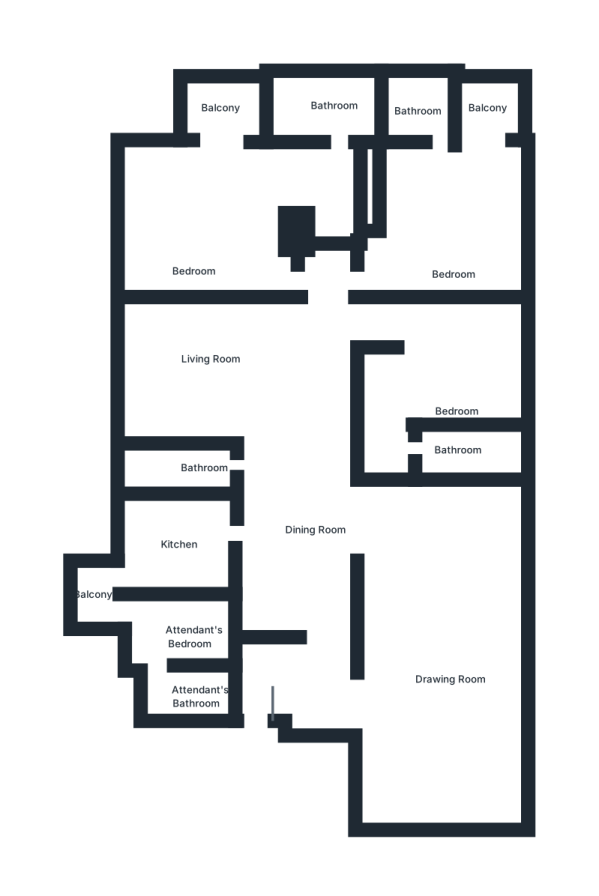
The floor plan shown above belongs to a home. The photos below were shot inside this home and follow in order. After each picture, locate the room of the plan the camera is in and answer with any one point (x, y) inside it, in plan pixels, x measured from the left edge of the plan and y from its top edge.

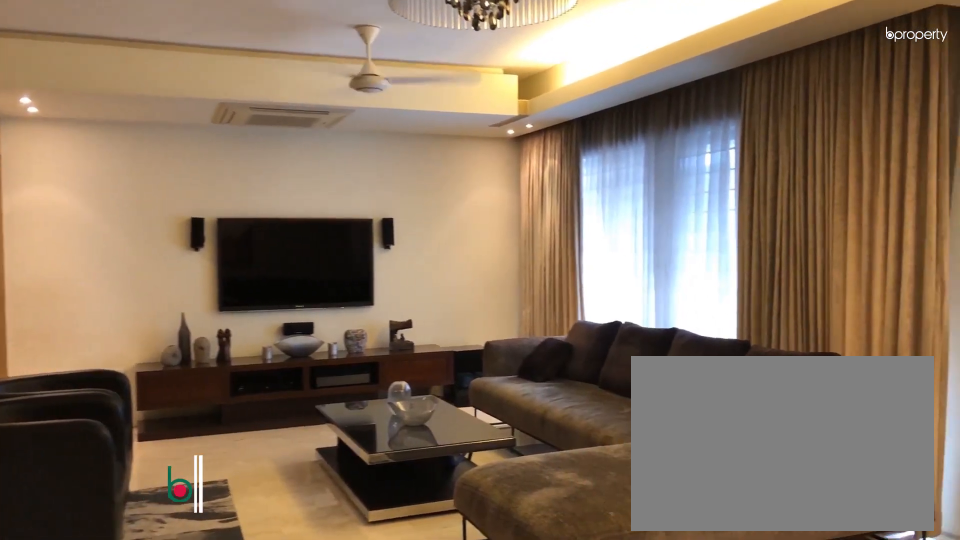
(440, 640)
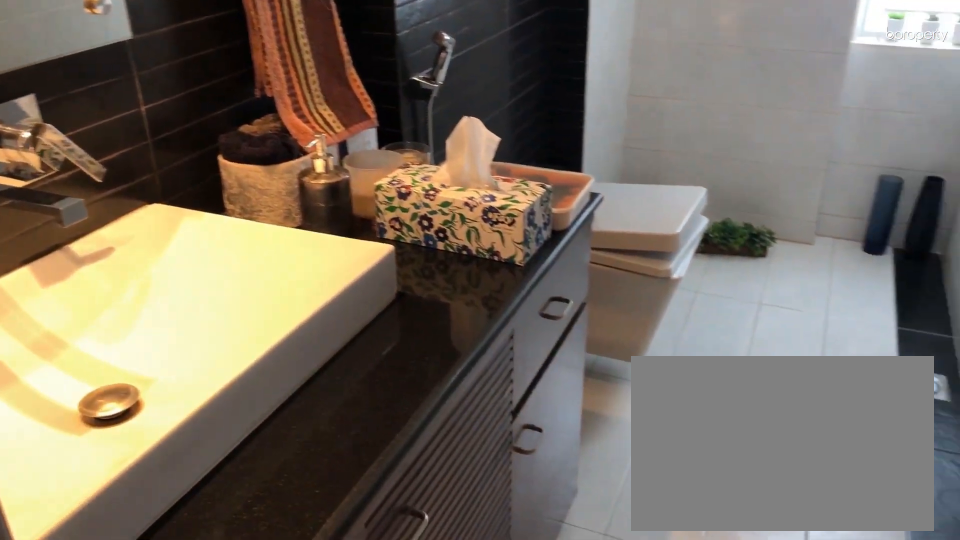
(178, 467)
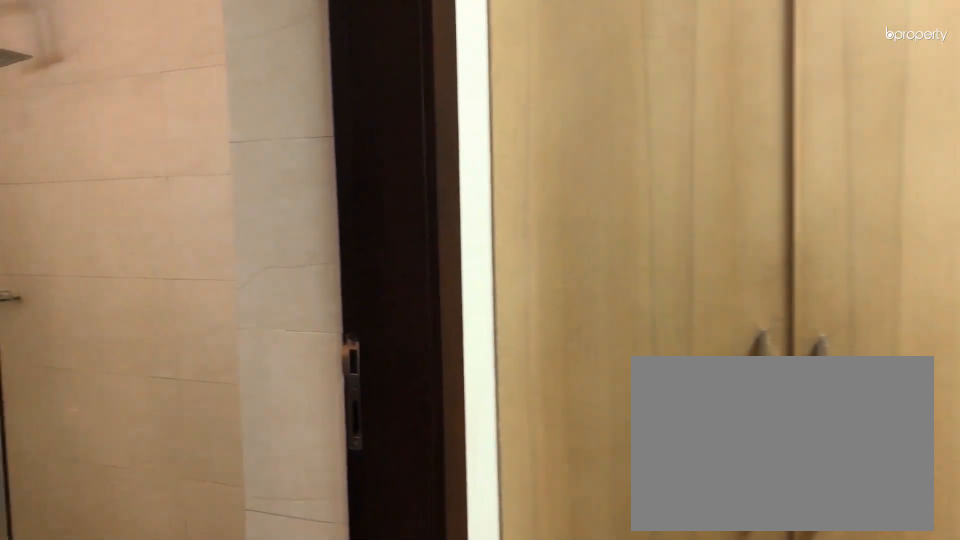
(328, 178)
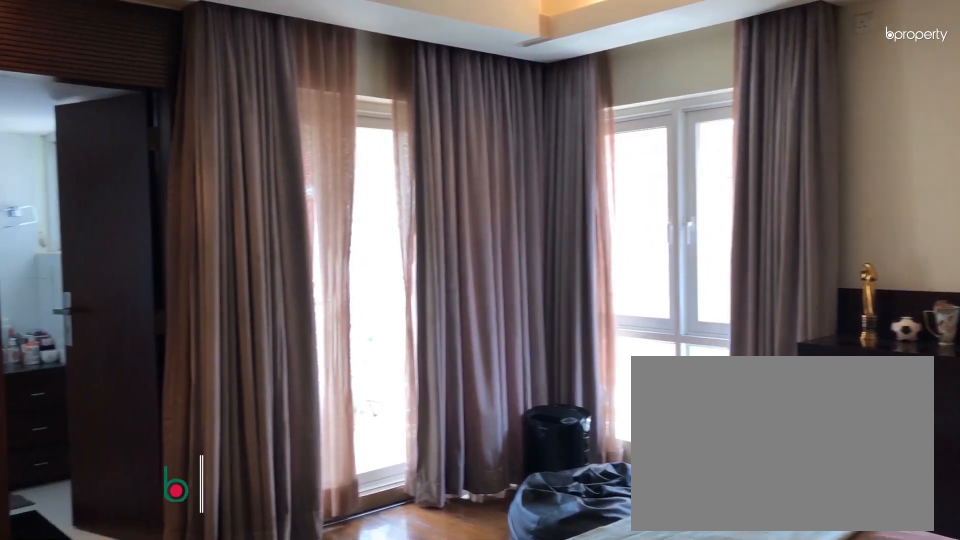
(449, 213)
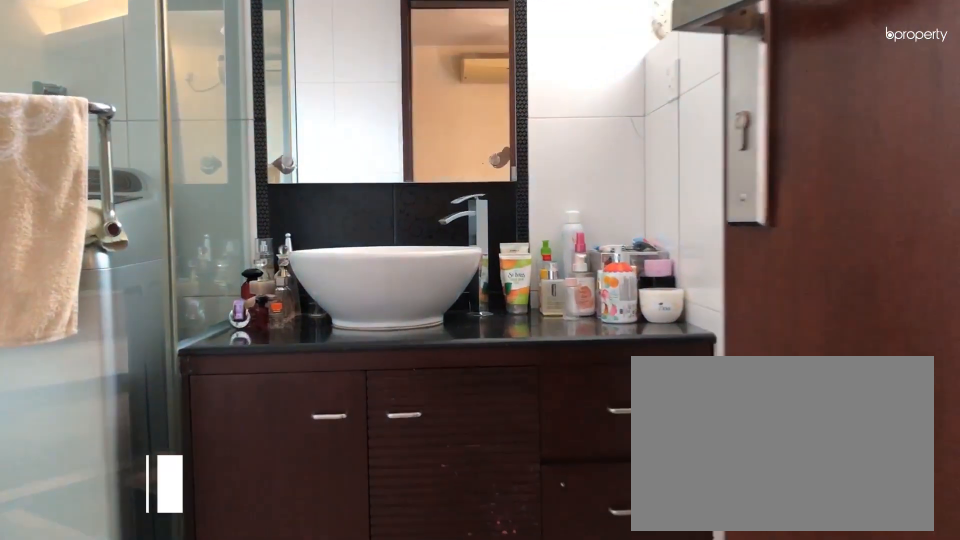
(426, 108)
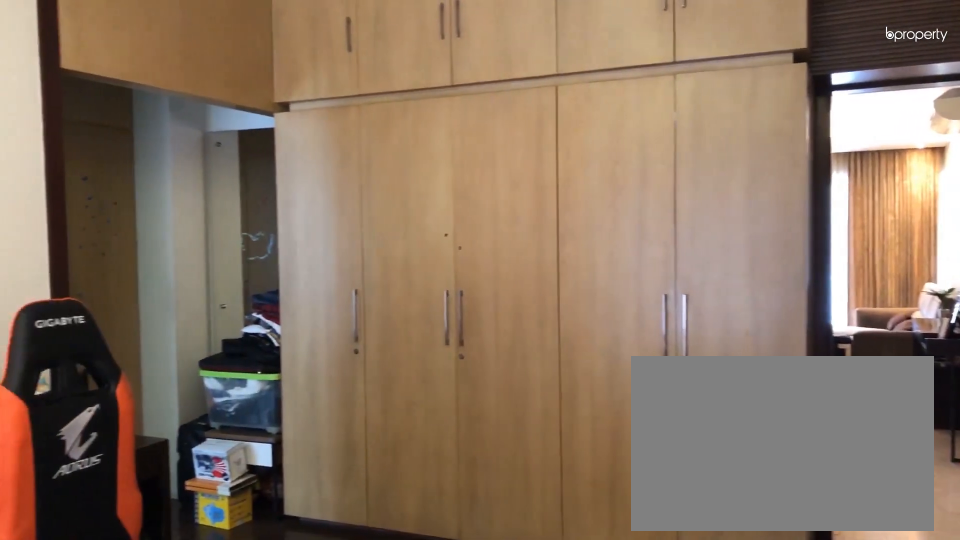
(449, 381)
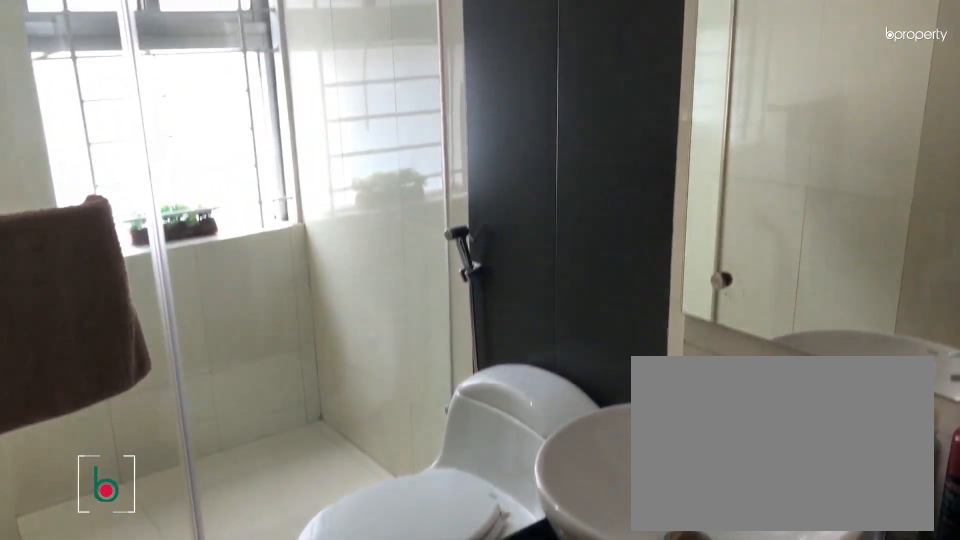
(477, 460)
